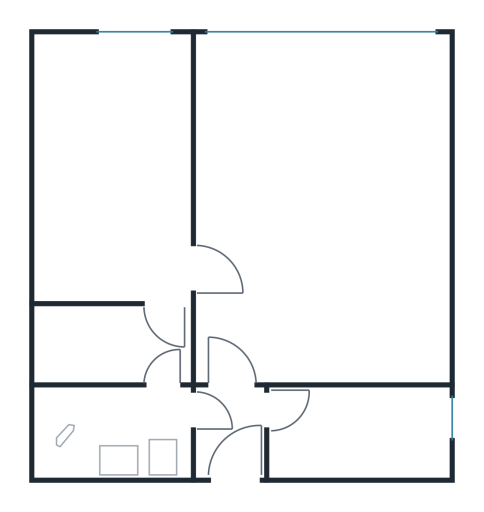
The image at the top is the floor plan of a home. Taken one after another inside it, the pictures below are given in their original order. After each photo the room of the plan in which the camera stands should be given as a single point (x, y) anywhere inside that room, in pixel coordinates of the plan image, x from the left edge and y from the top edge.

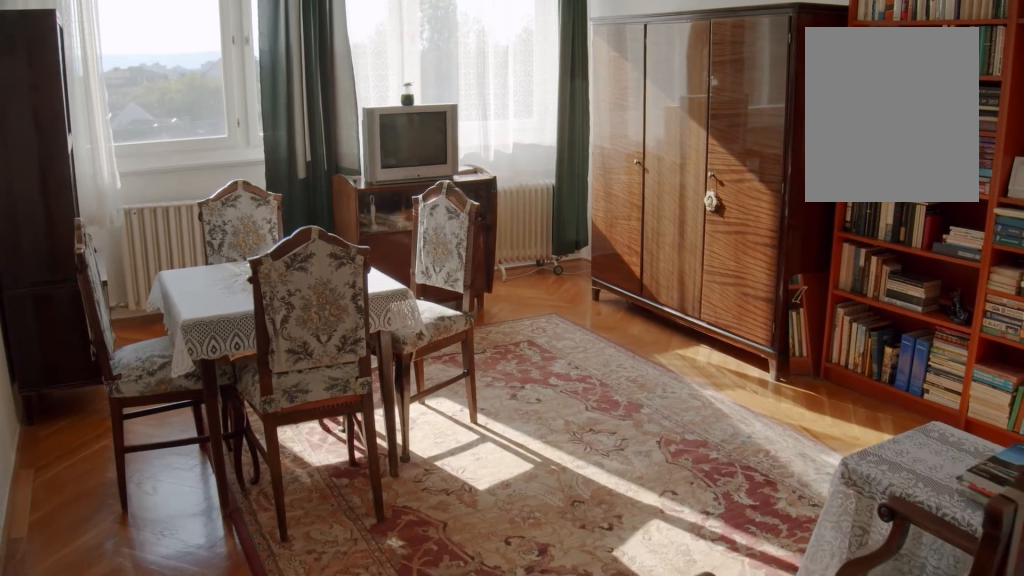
(306, 218)
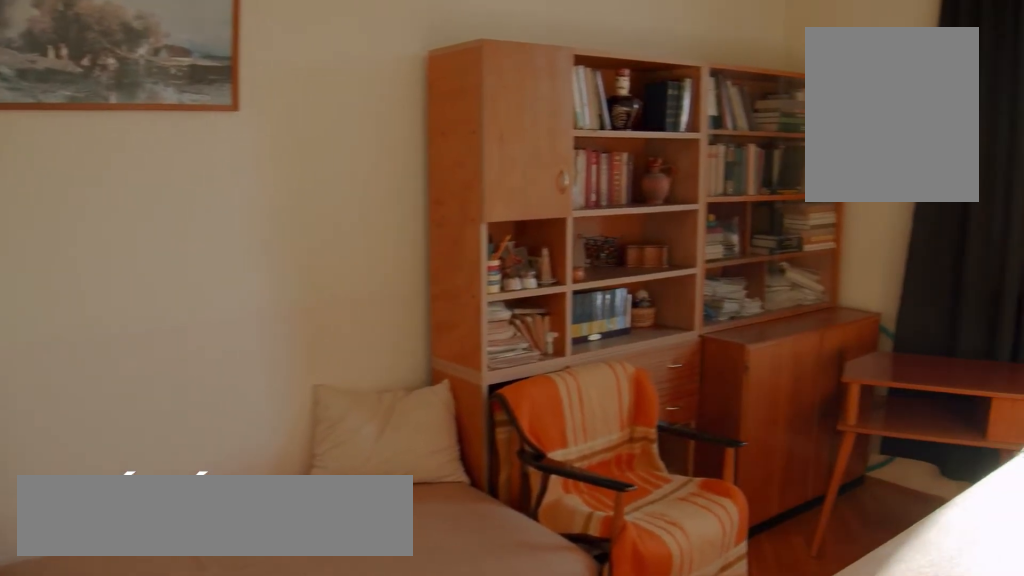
(136, 243)
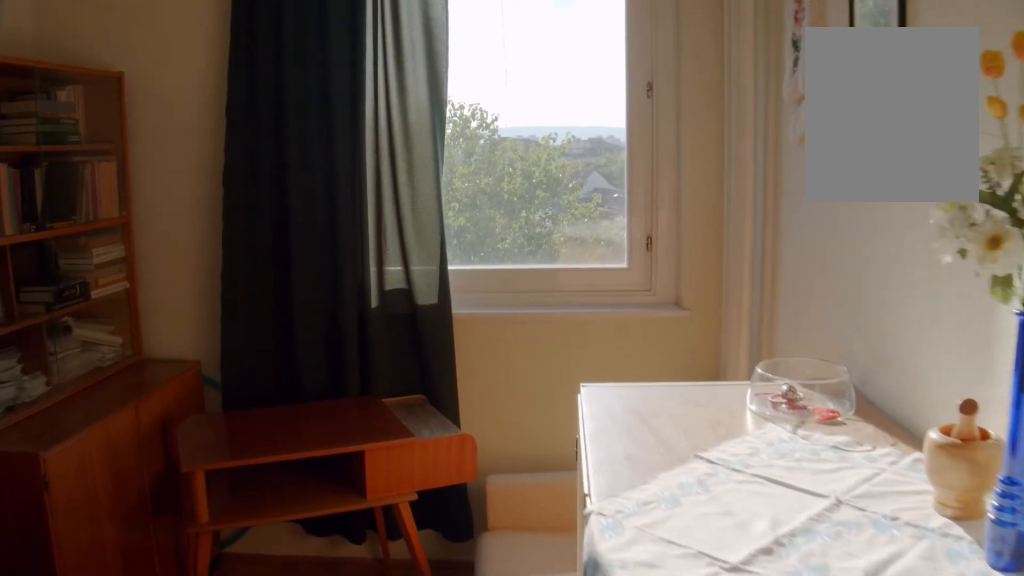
(136, 243)
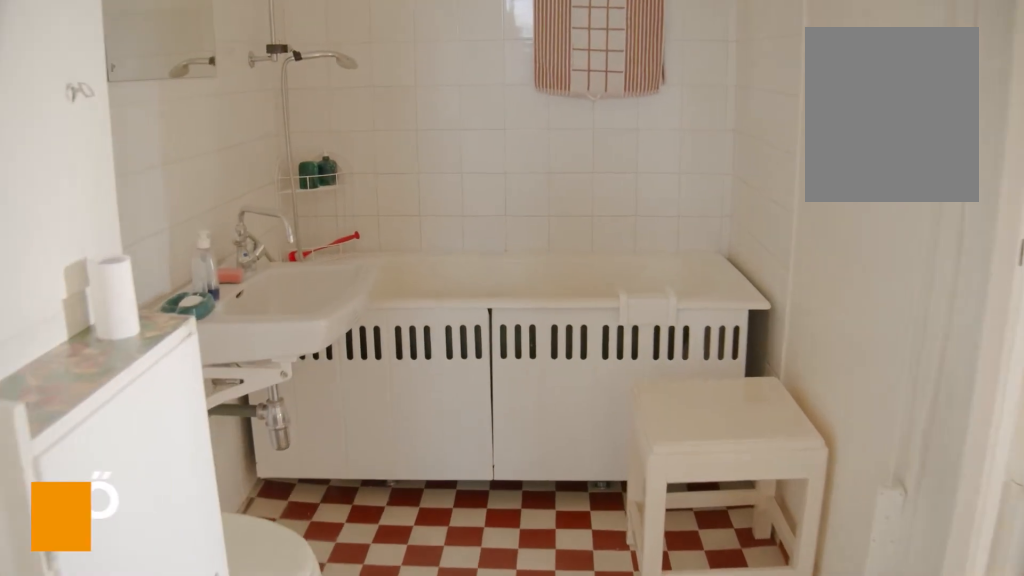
(107, 430)
